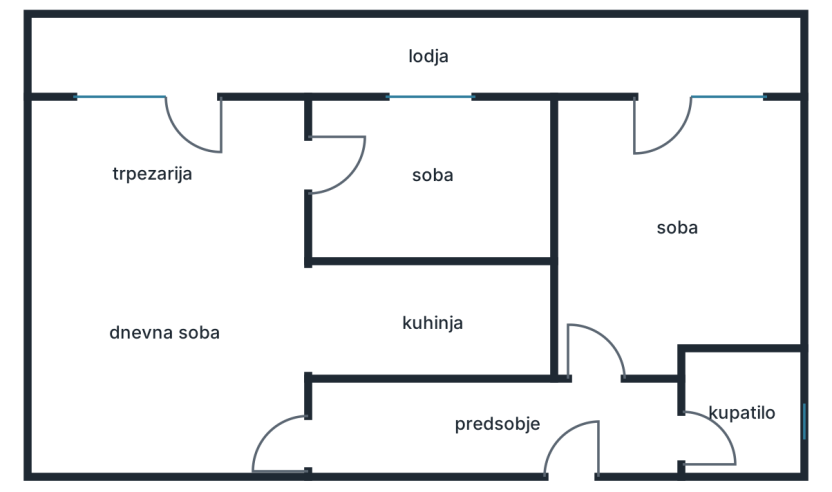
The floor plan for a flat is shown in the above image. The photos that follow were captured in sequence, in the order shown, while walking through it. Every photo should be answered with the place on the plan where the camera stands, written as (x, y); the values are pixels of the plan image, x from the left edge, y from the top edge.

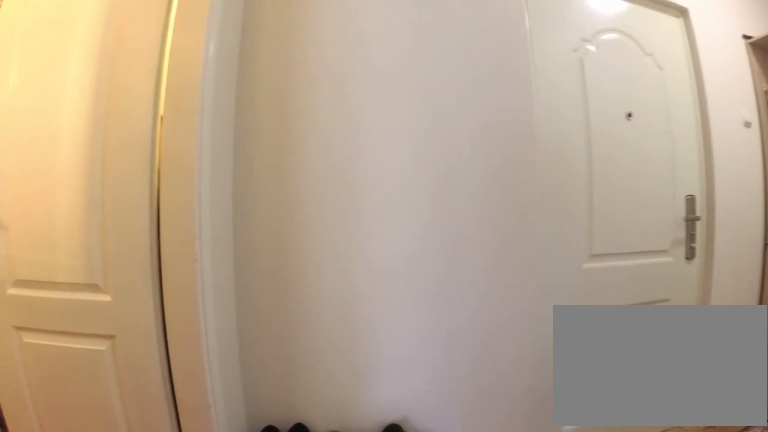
(598, 387)
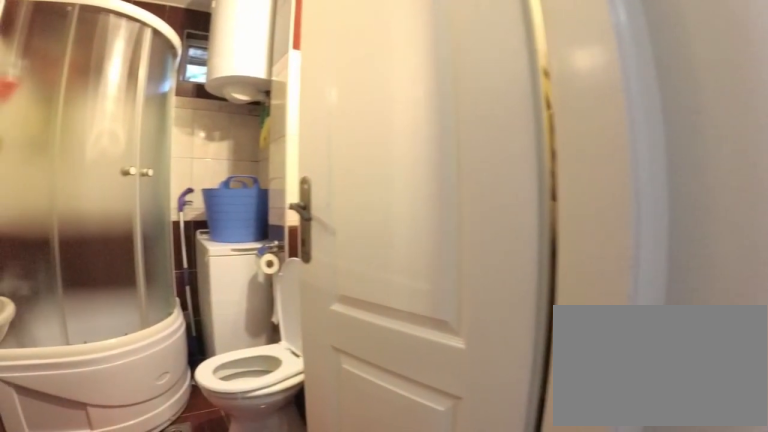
(625, 416)
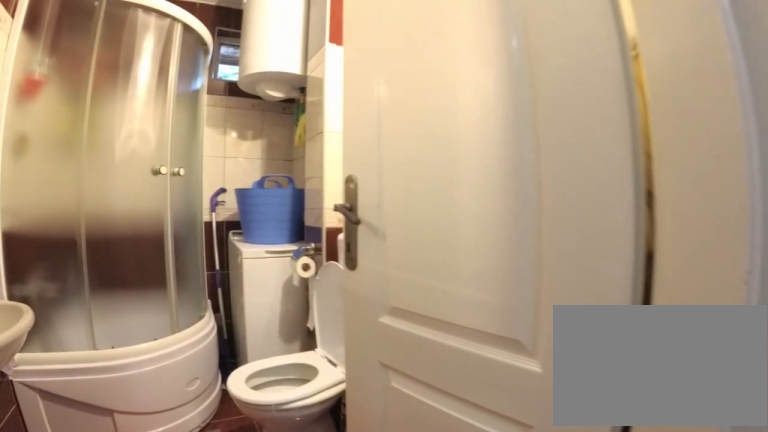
(629, 420)
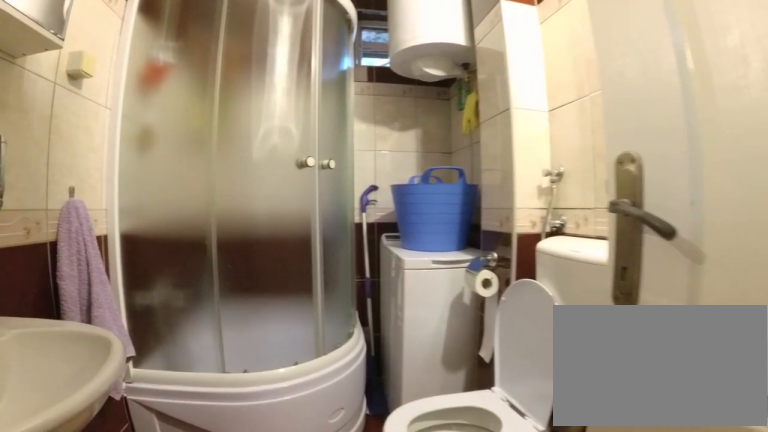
(661, 425)
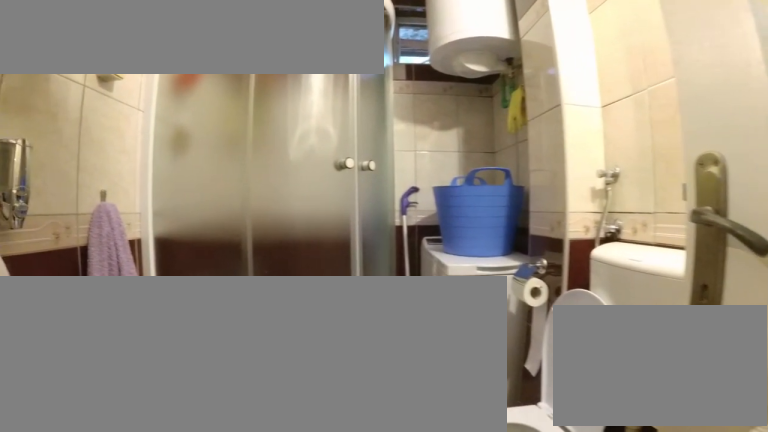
(669, 425)
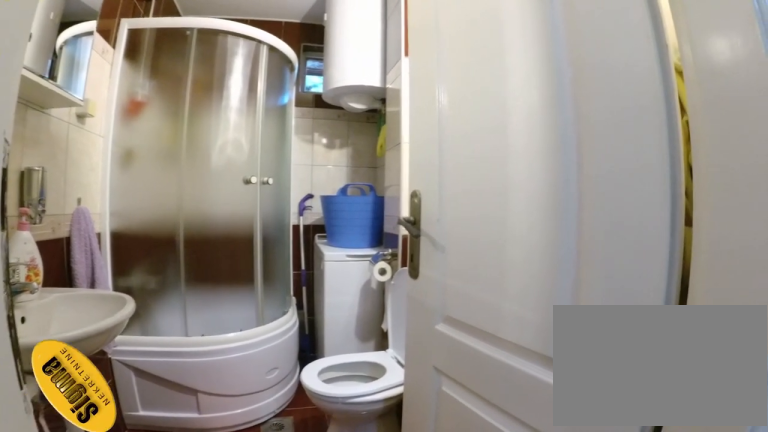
(616, 421)
